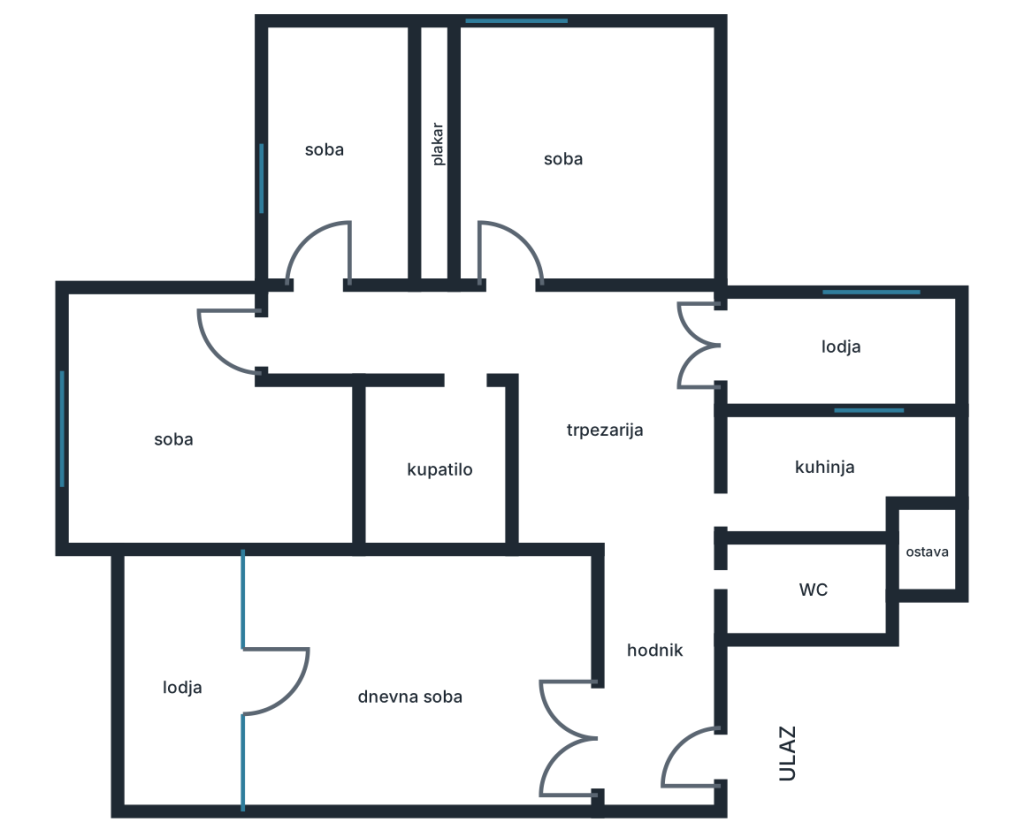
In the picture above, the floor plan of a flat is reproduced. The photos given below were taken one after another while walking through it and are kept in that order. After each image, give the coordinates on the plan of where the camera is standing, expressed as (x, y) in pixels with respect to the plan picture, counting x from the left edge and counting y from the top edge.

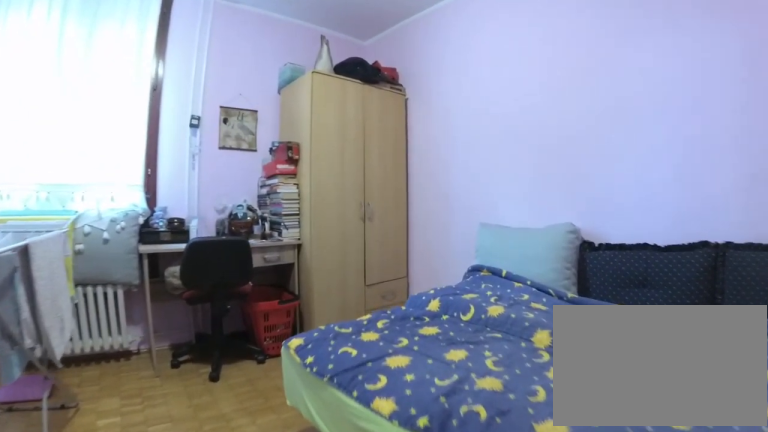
(530, 287)
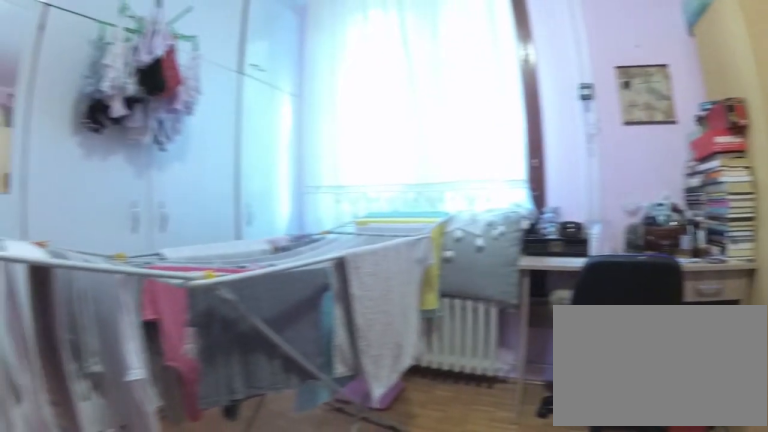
(579, 220)
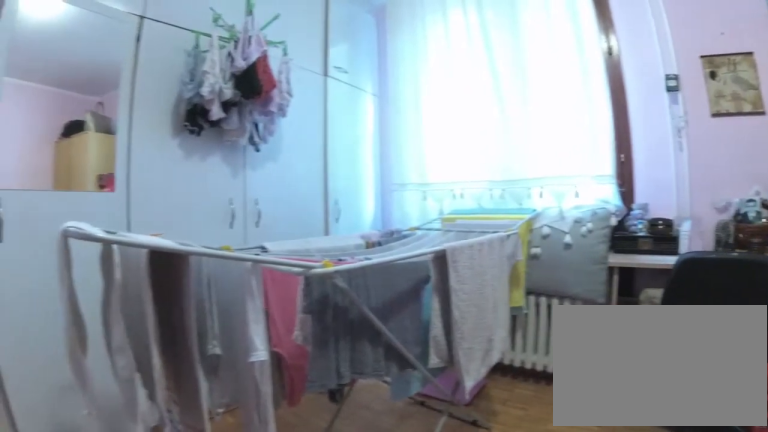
(588, 212)
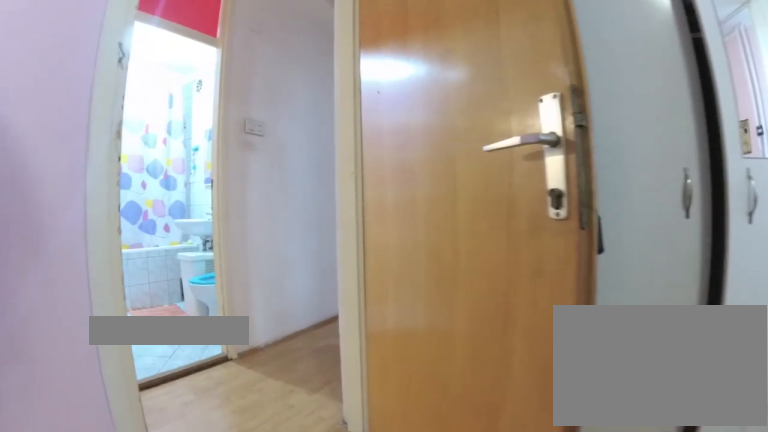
(560, 164)
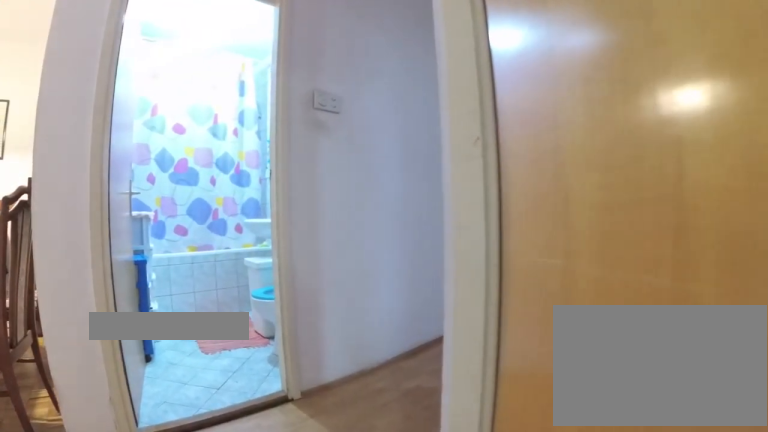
(535, 191)
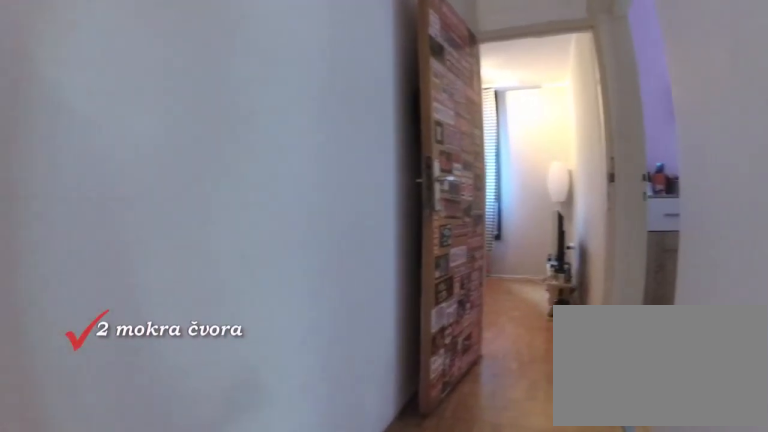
(515, 296)
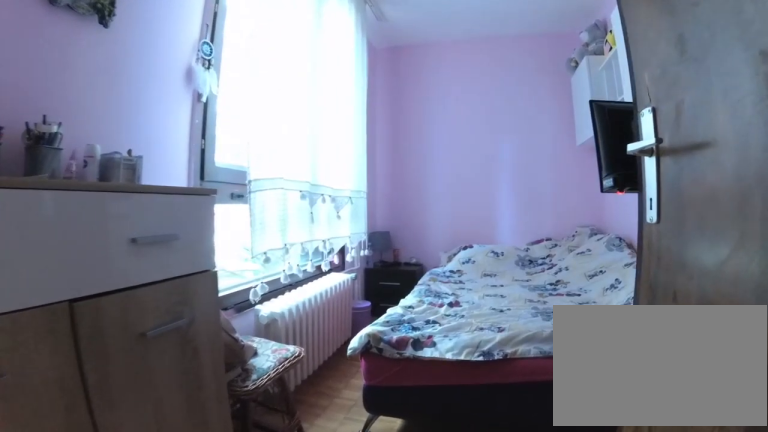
(352, 302)
